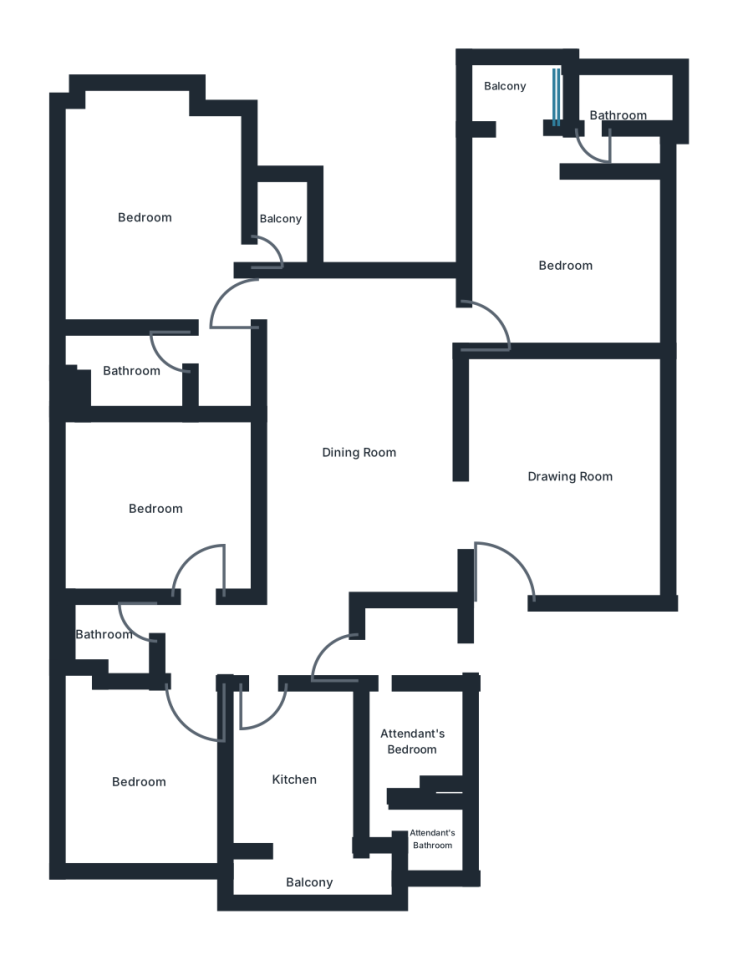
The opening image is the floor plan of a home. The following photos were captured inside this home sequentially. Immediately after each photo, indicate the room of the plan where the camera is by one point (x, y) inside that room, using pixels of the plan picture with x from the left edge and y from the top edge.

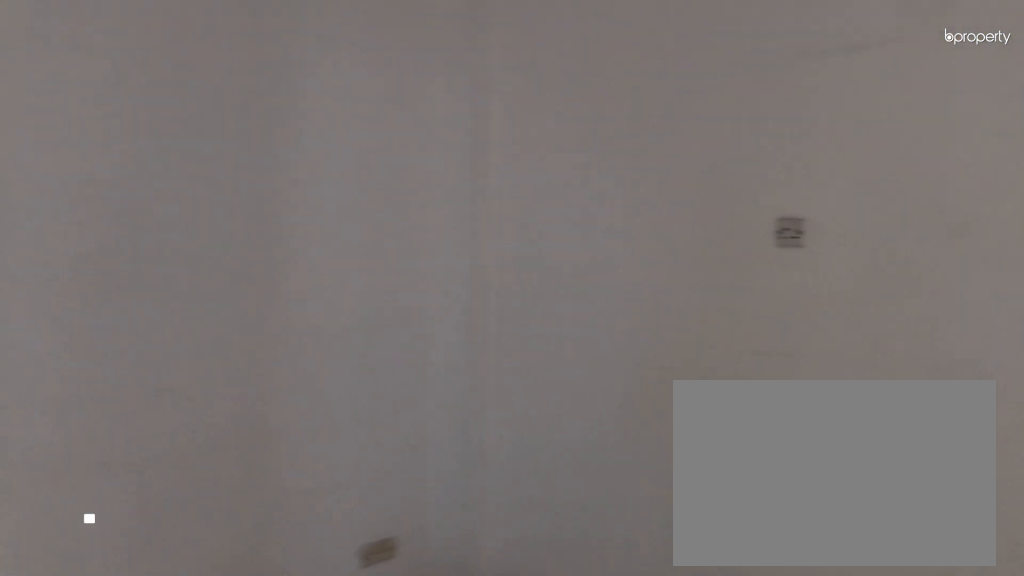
(568, 478)
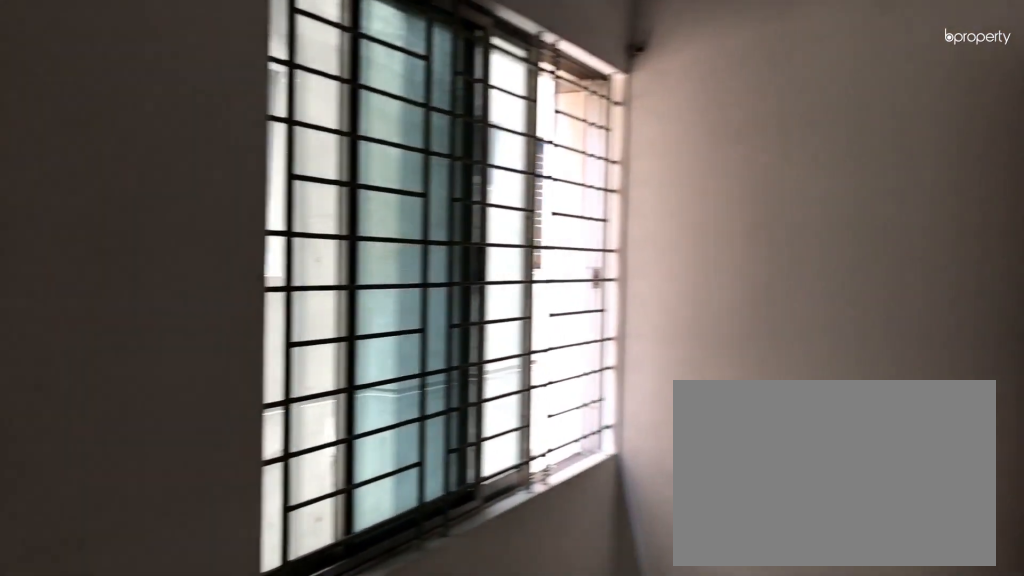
(568, 478)
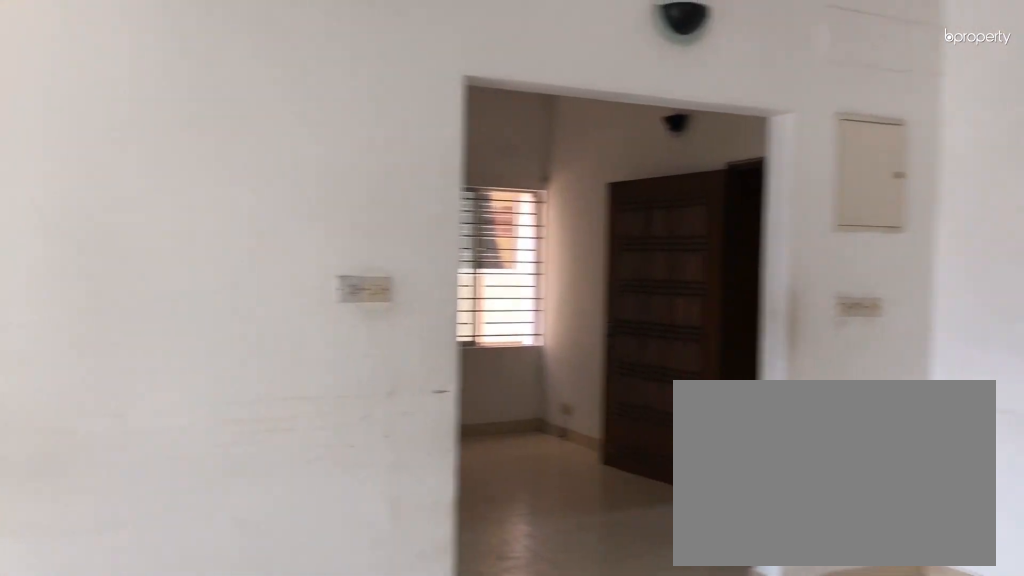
(357, 452)
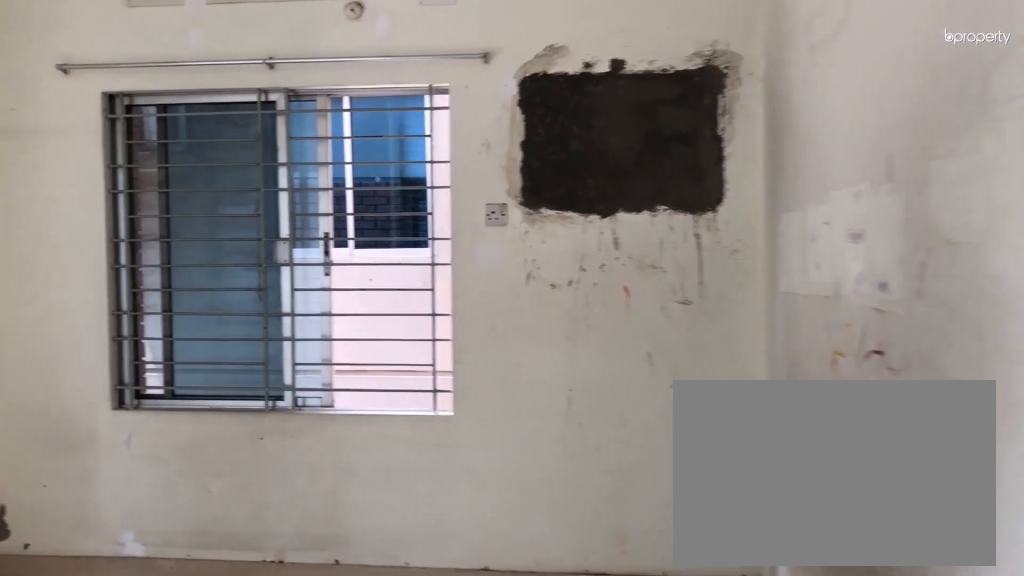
(564, 268)
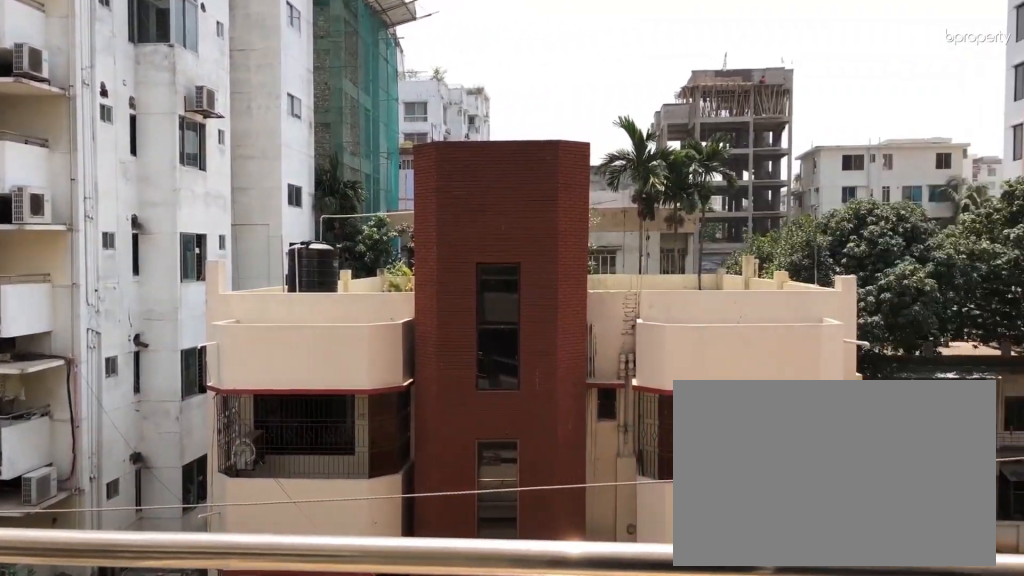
(505, 86)
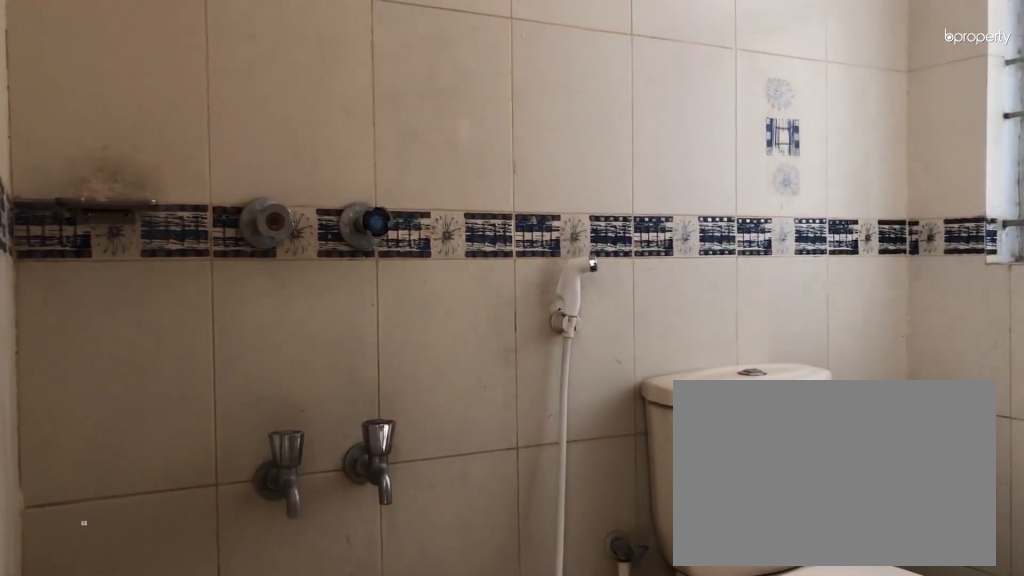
(618, 117)
